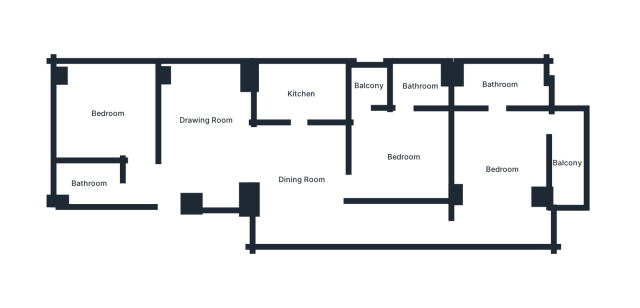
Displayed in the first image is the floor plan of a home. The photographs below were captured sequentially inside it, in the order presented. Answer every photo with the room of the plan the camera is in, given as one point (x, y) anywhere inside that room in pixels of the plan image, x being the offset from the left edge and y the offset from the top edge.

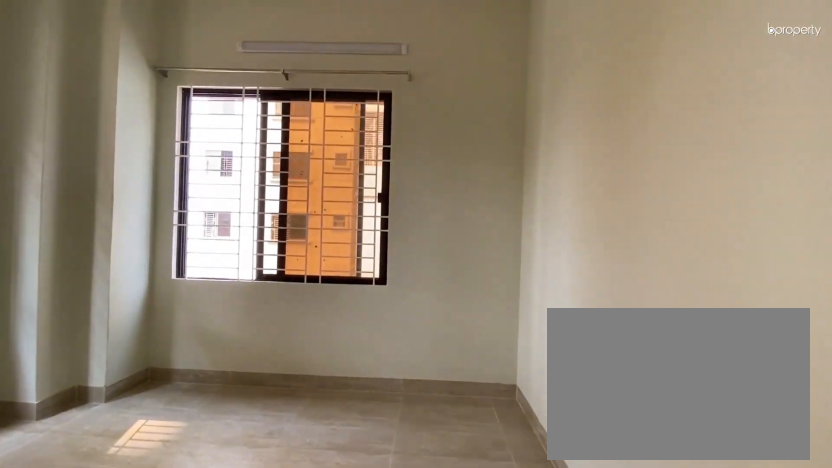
(112, 118)
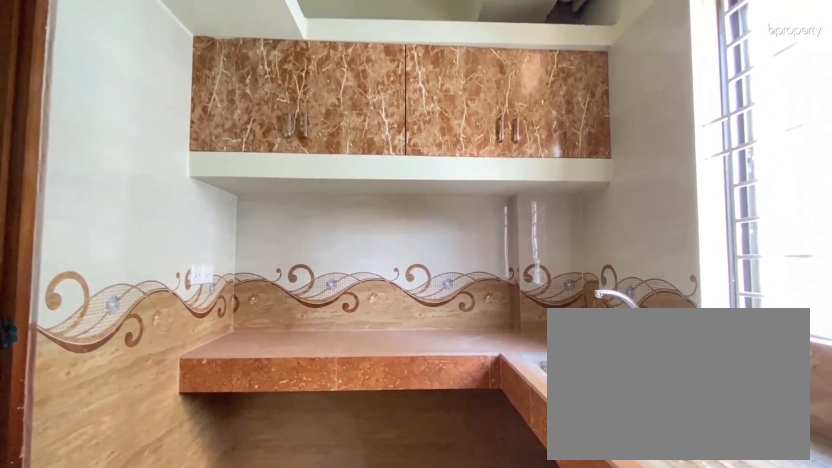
(300, 93)
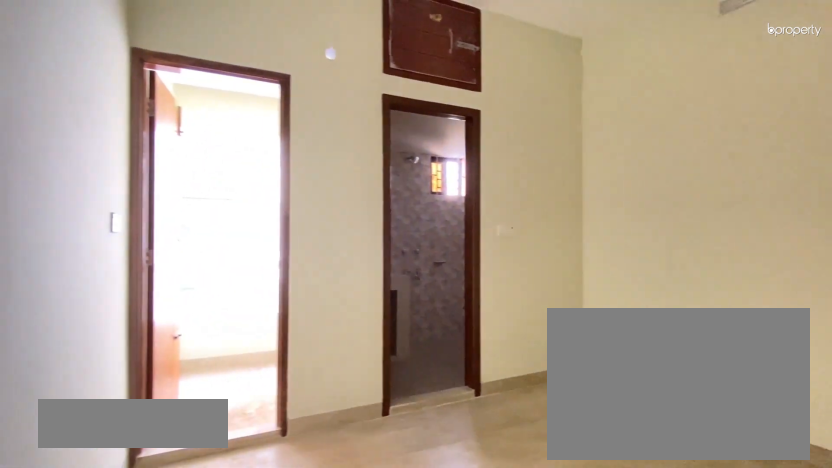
(403, 157)
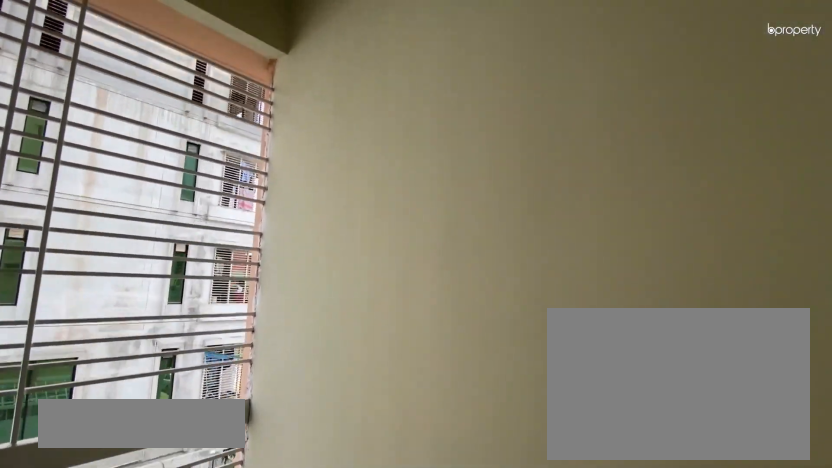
(367, 85)
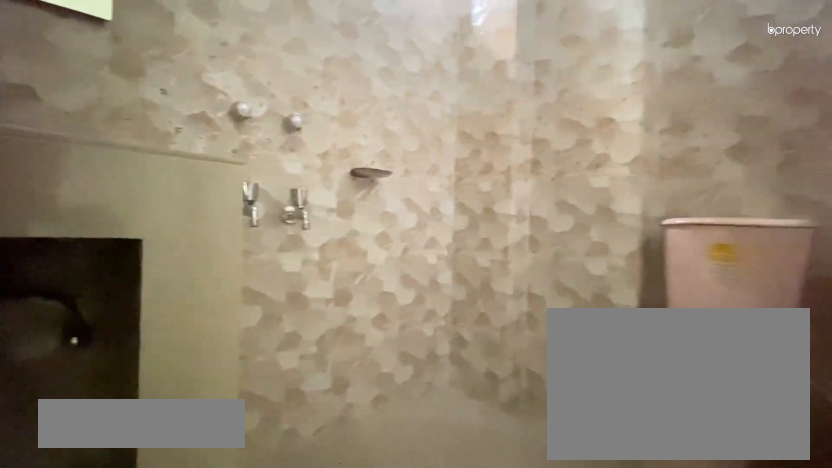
(418, 86)
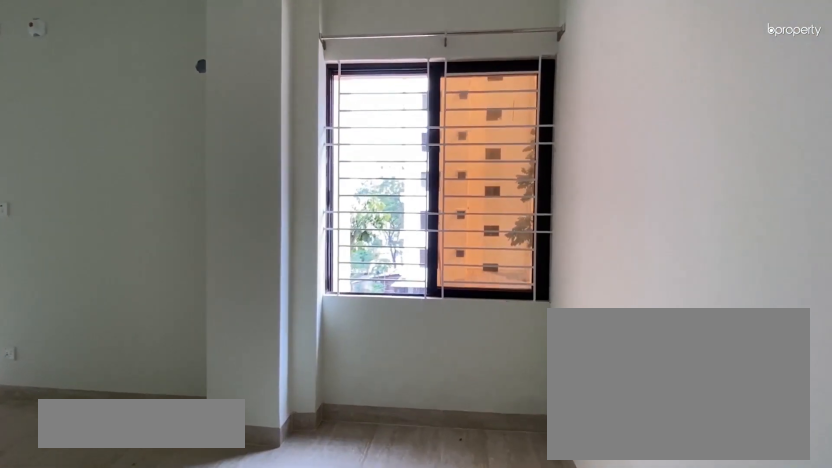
(499, 194)
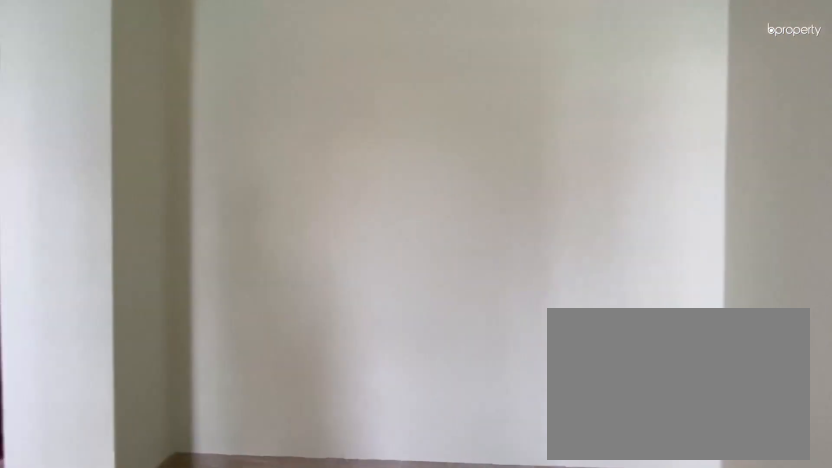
(500, 169)
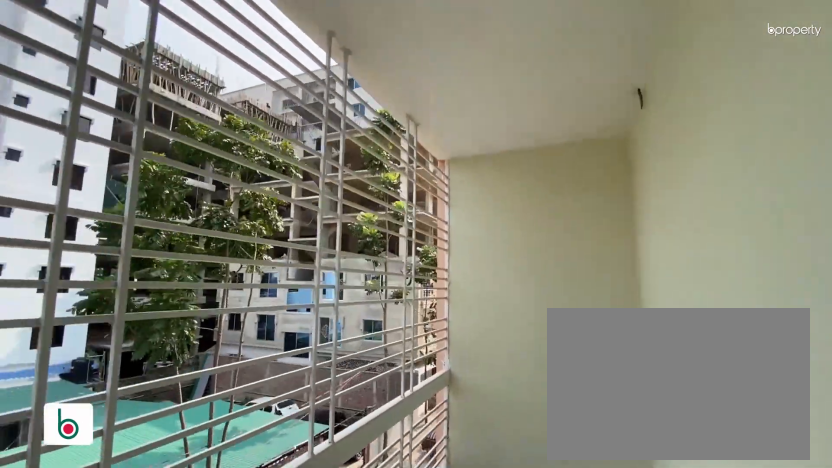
(568, 163)
